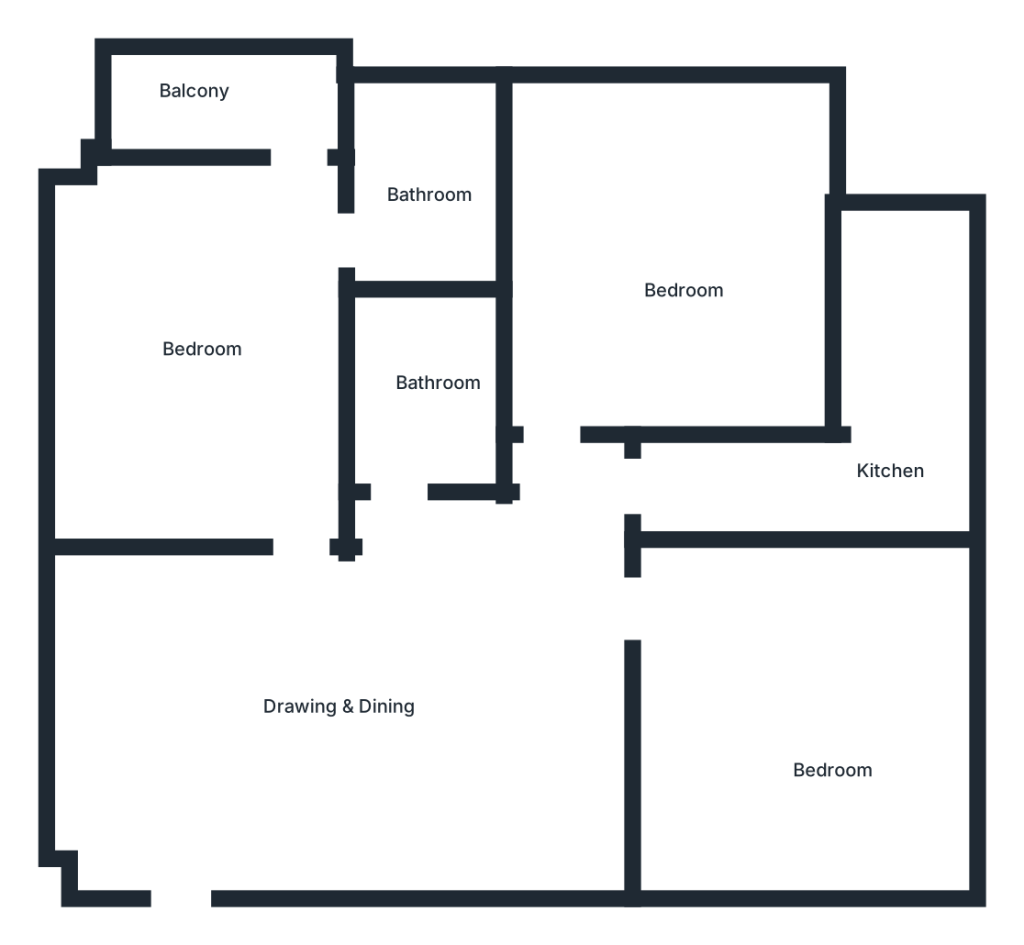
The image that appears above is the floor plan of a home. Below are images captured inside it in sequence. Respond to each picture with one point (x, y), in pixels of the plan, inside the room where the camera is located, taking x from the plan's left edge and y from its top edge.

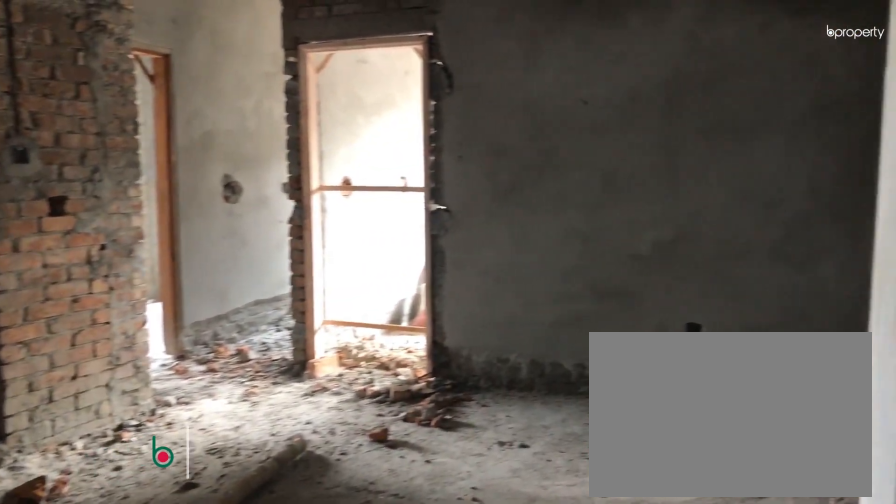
(352, 693)
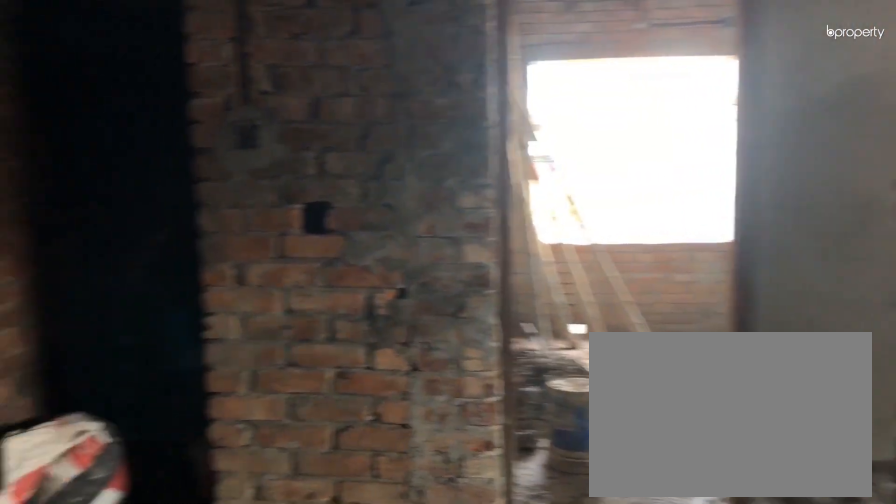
(326, 683)
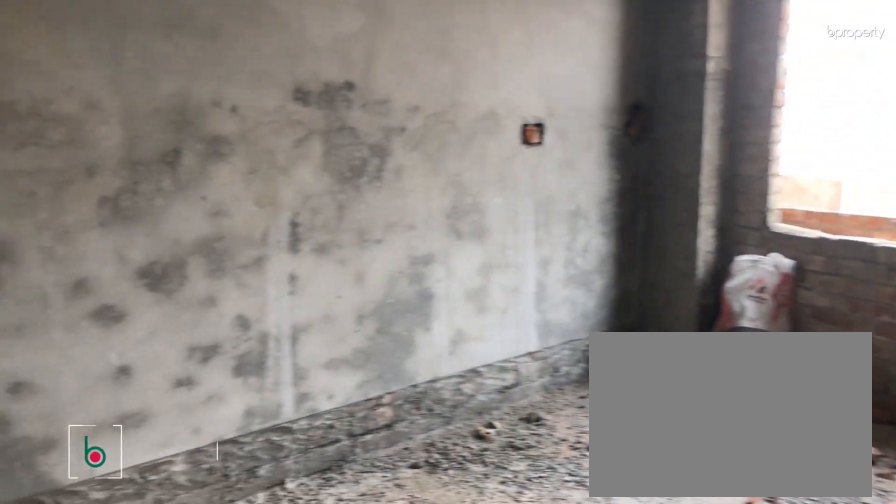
(193, 282)
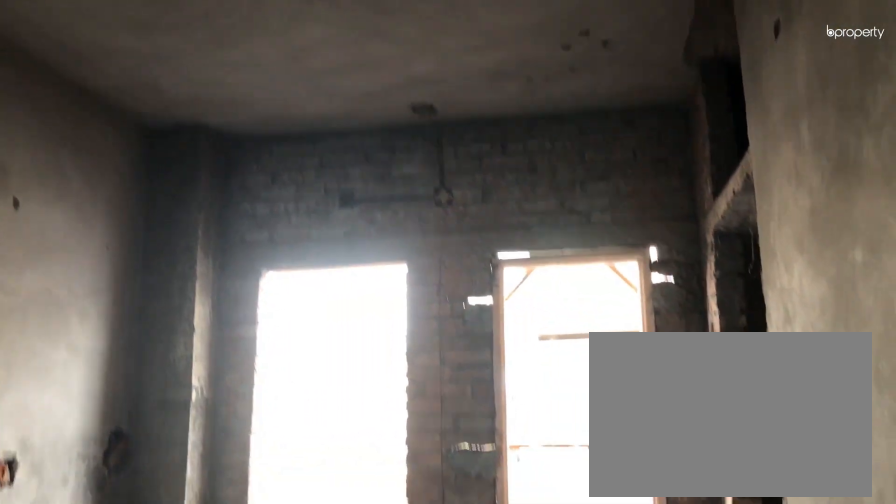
(193, 282)
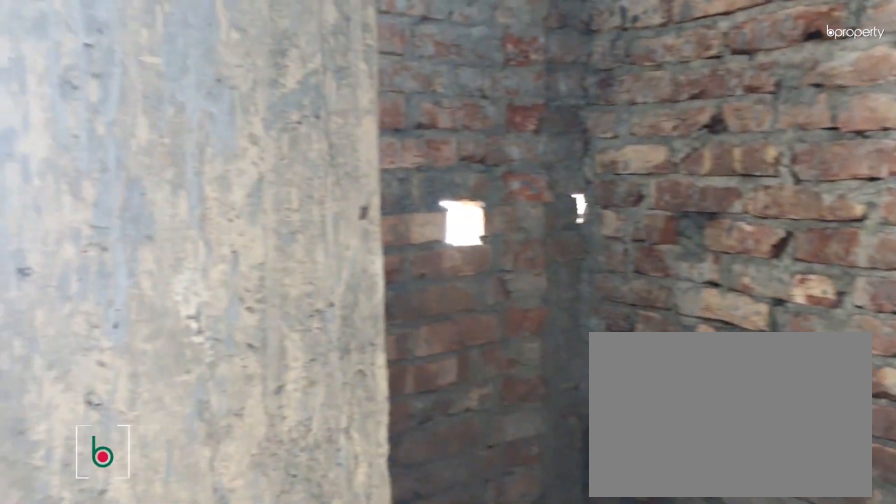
(424, 197)
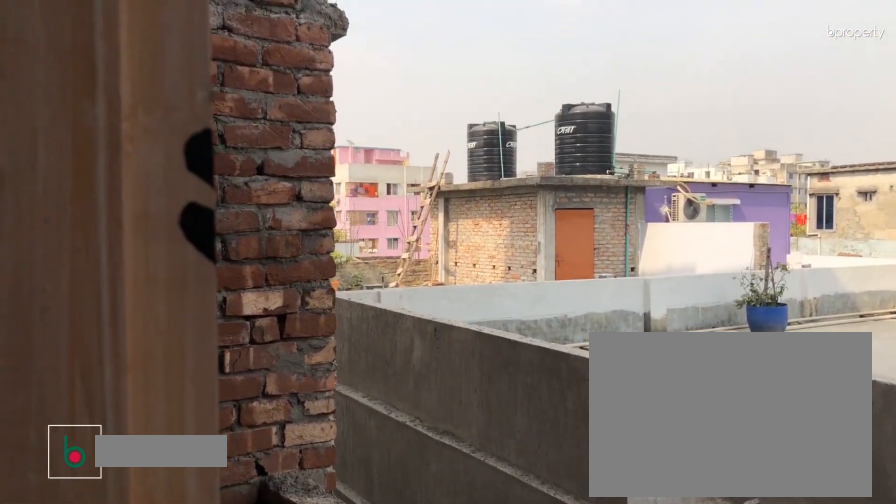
(258, 95)
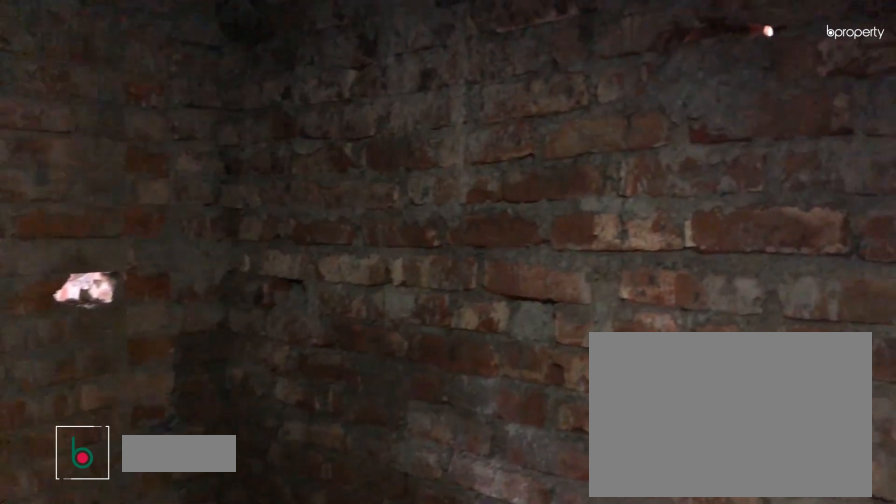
(417, 398)
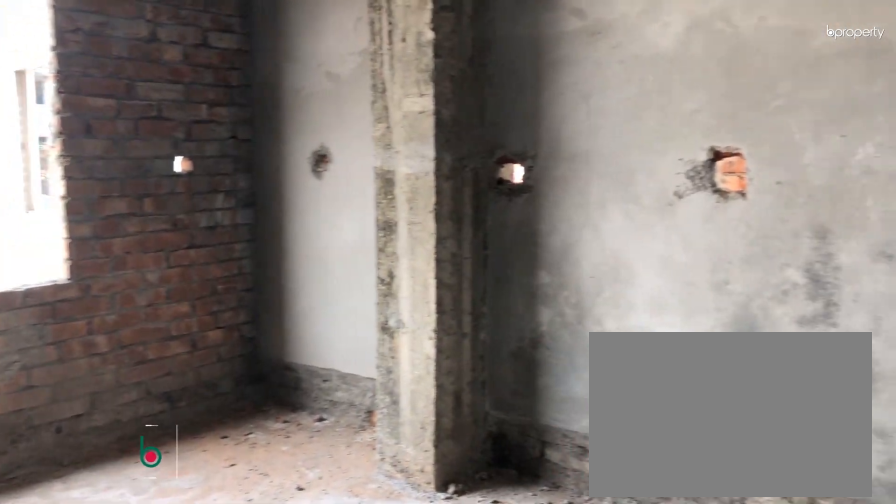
(647, 250)
